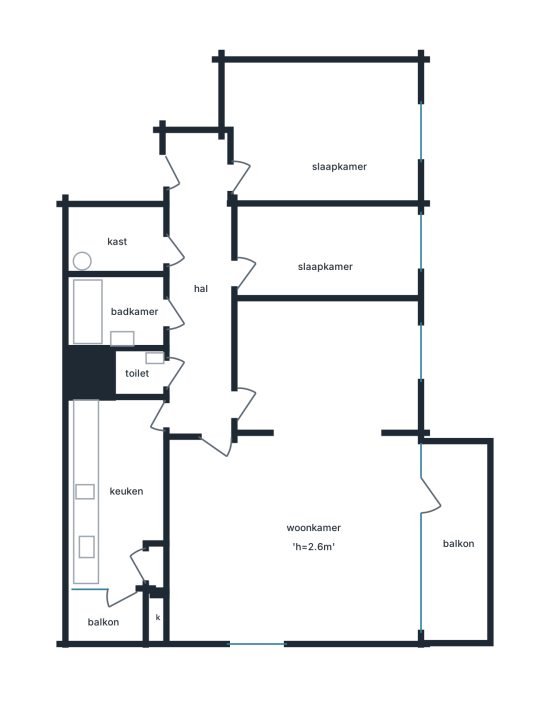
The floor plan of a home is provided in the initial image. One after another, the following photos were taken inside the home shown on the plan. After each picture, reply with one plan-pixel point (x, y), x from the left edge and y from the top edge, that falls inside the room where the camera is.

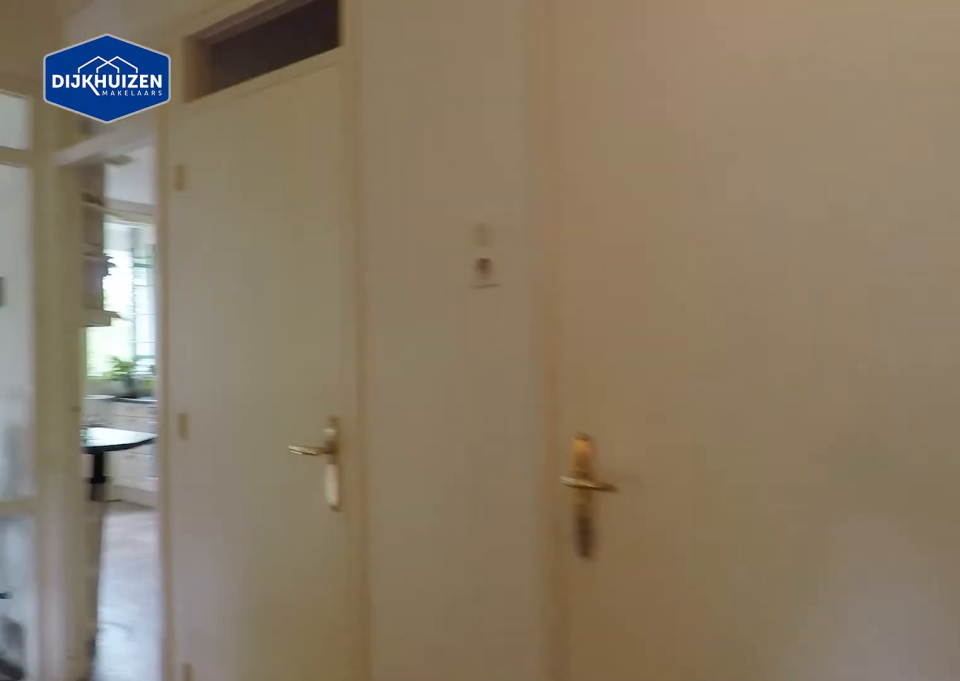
(200, 289)
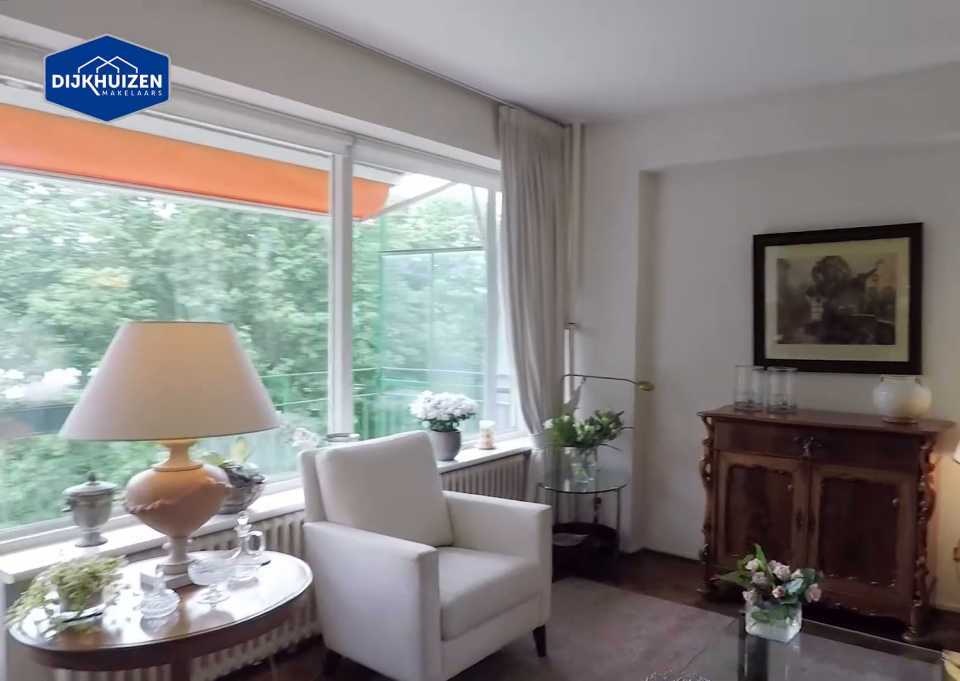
(302, 482)
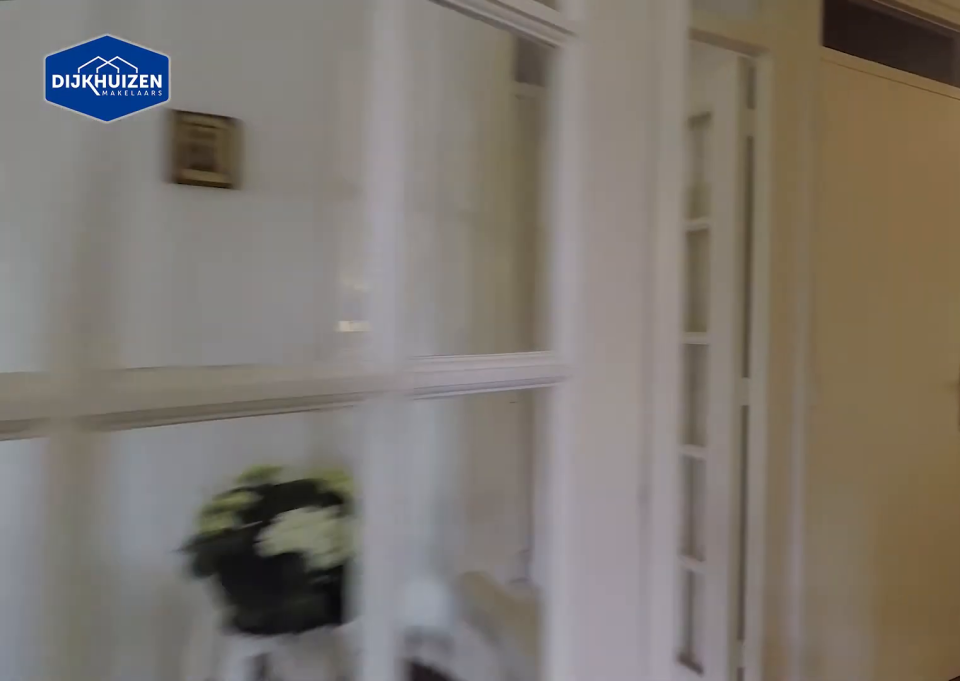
(302, 482)
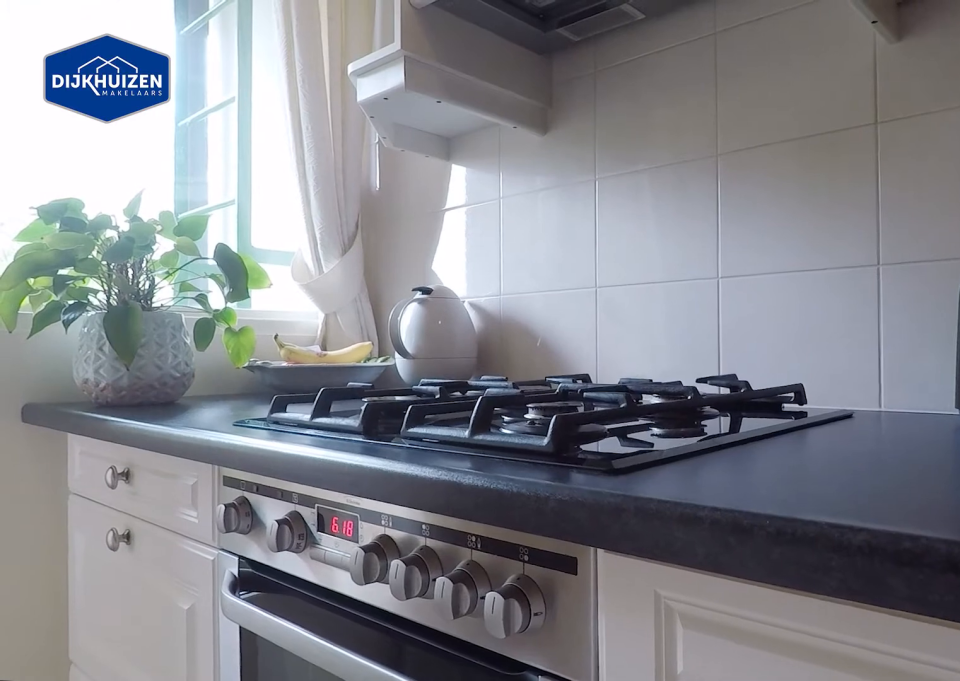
(111, 489)
